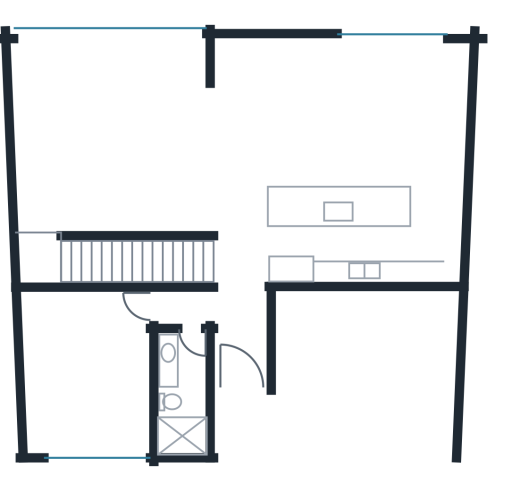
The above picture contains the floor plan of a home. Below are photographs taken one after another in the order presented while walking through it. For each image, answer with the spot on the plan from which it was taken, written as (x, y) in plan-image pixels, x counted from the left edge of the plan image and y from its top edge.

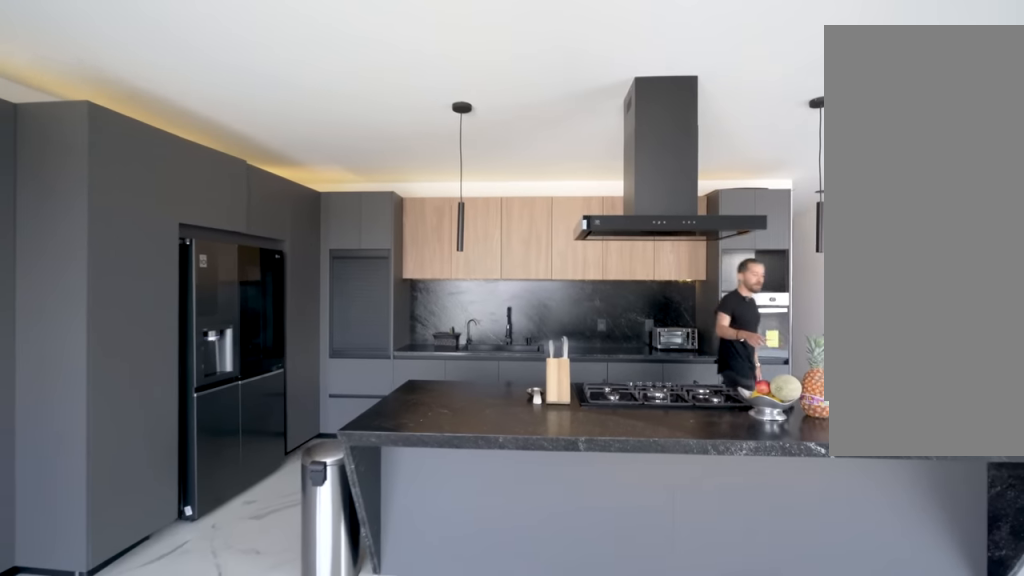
(365, 155)
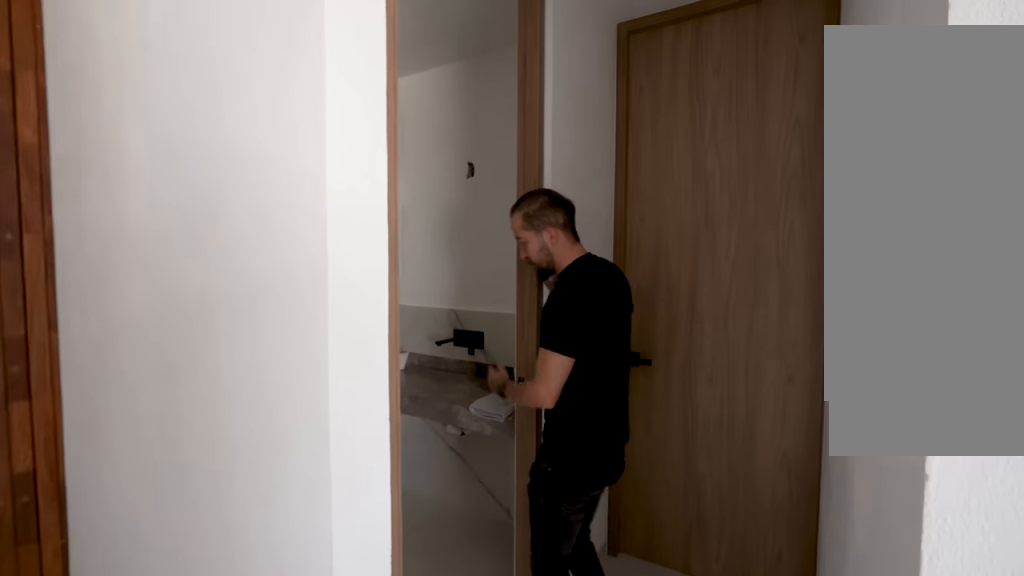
(229, 258)
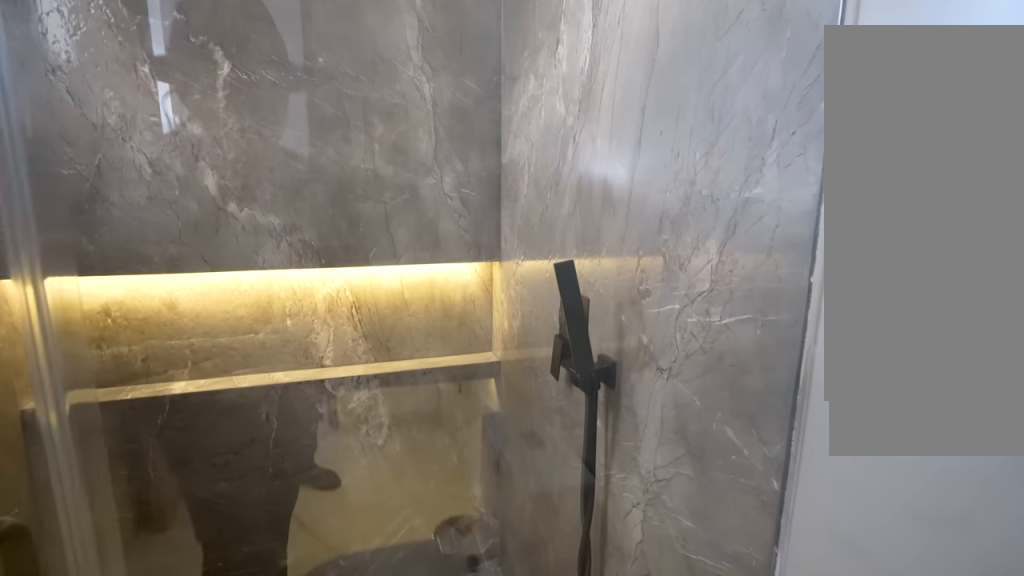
(190, 388)
